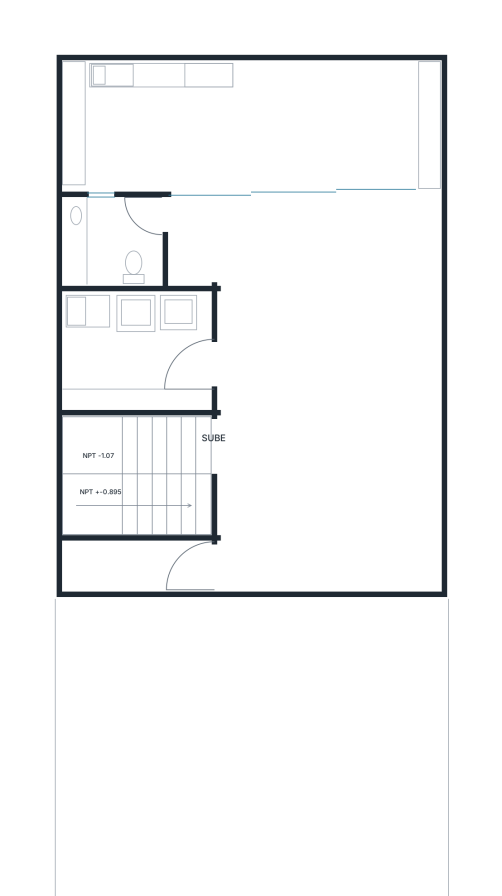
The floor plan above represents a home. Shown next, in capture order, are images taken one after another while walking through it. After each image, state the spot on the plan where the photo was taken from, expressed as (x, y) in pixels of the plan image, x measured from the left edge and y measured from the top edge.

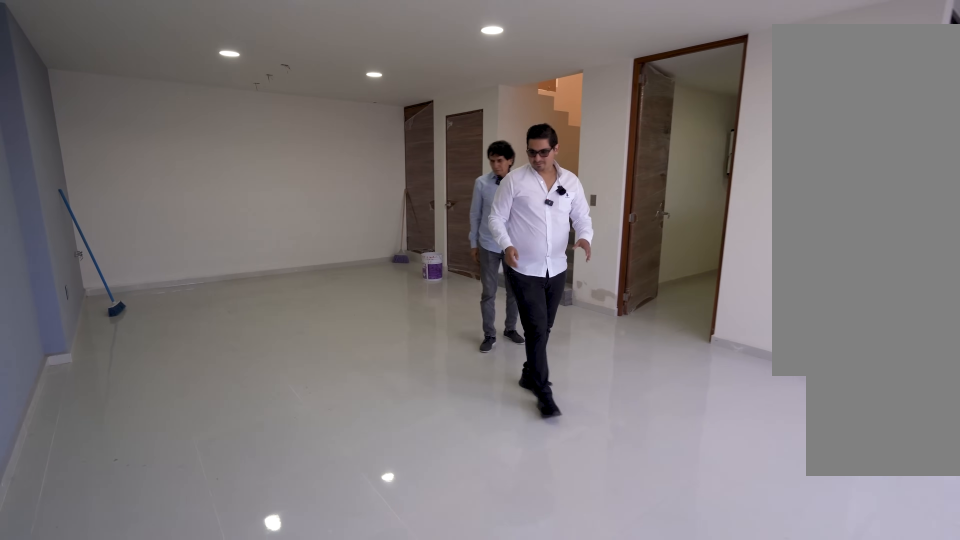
(354, 283)
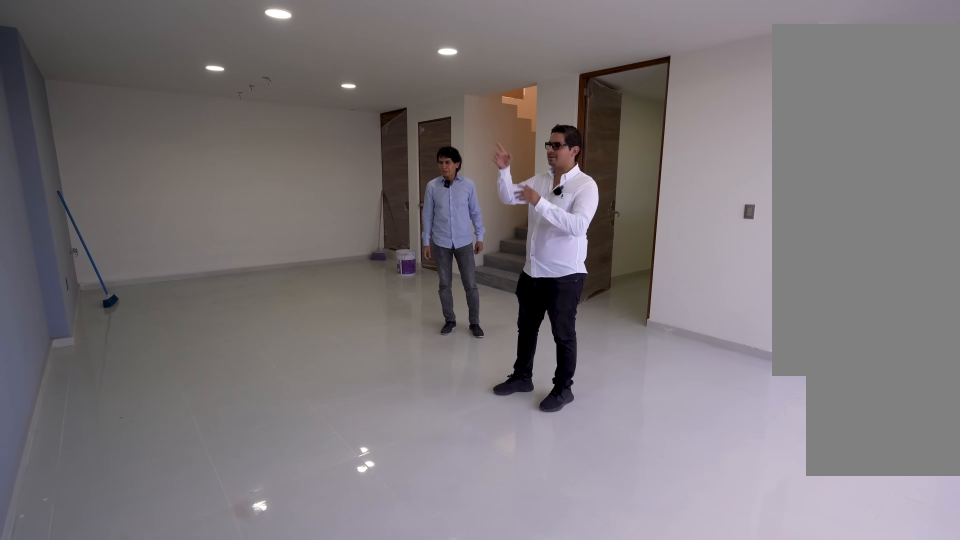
(328, 292)
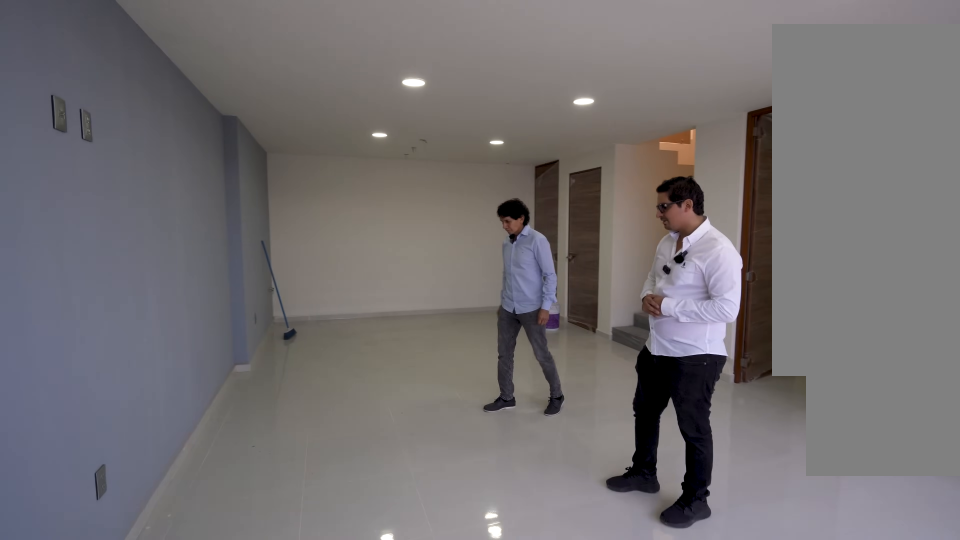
(313, 299)
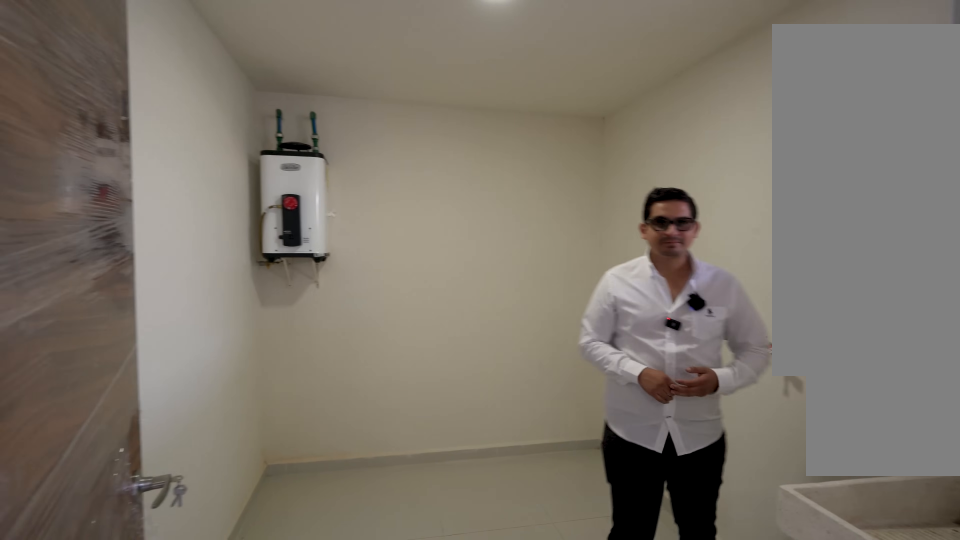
(98, 368)
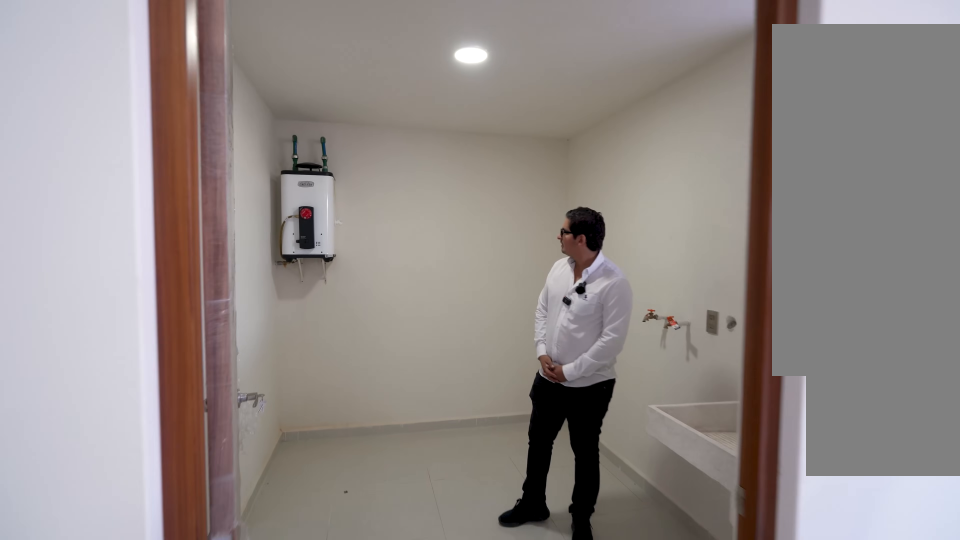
(338, 369)
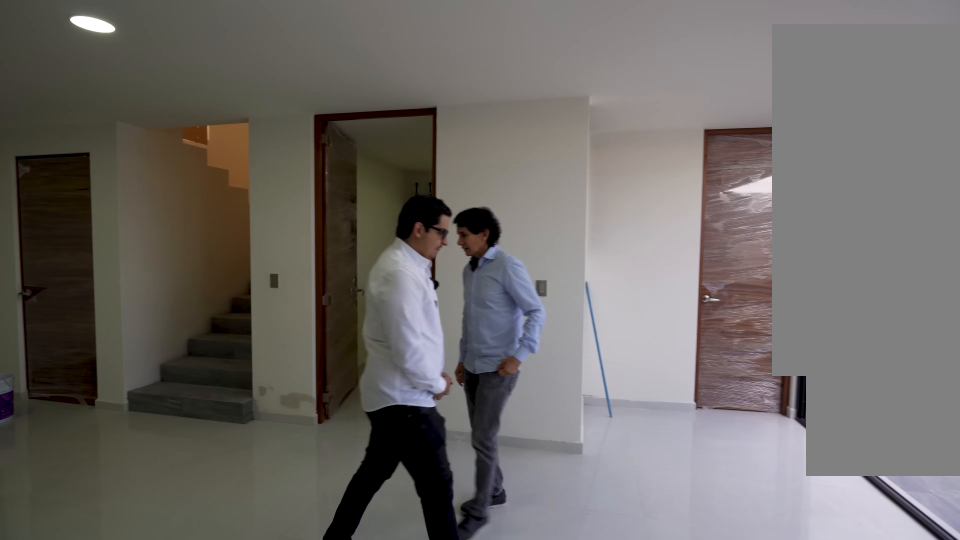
(314, 257)
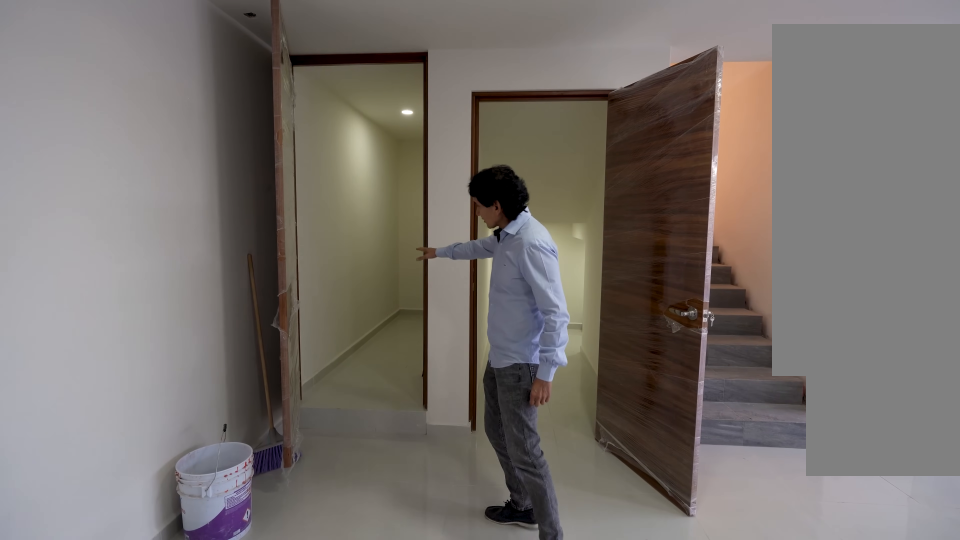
(320, 551)
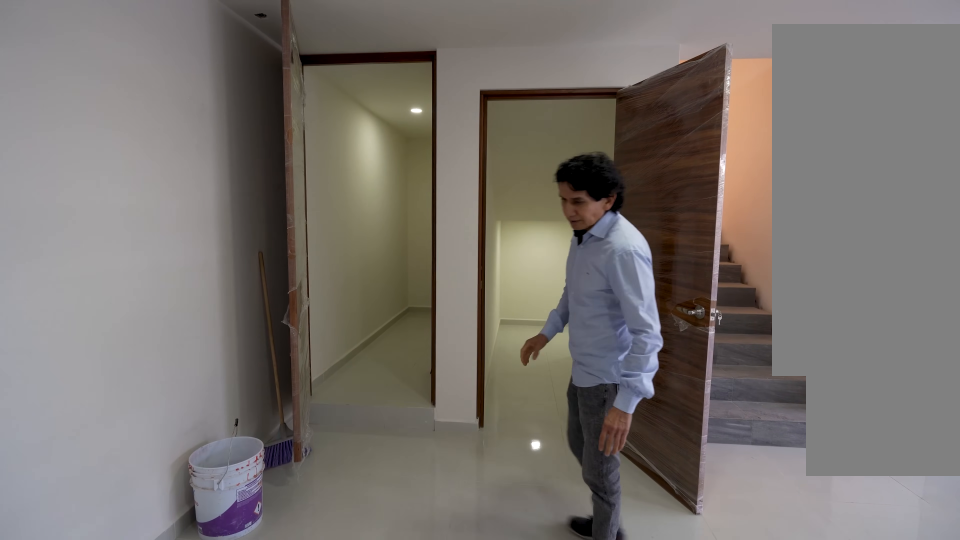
(335, 553)
